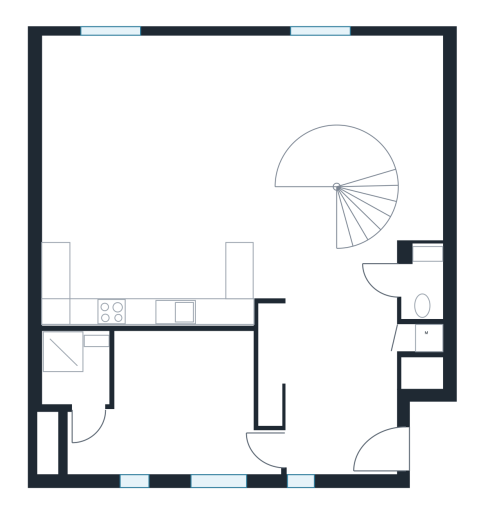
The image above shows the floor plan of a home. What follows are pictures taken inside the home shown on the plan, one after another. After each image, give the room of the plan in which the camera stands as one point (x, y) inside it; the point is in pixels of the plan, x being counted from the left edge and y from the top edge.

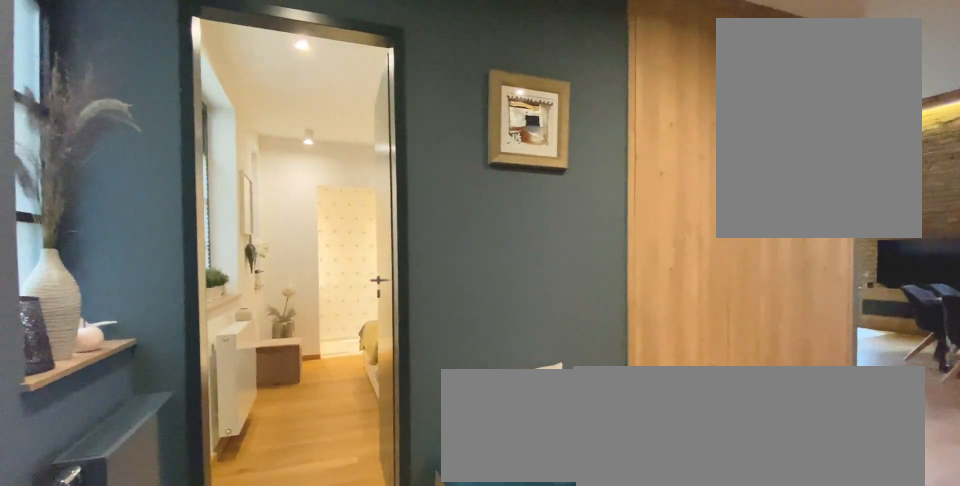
(344, 394)
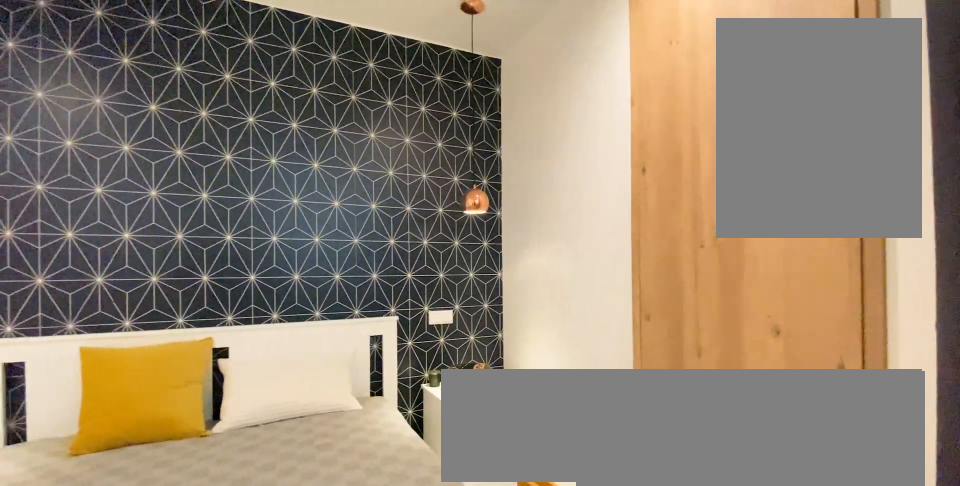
(179, 394)
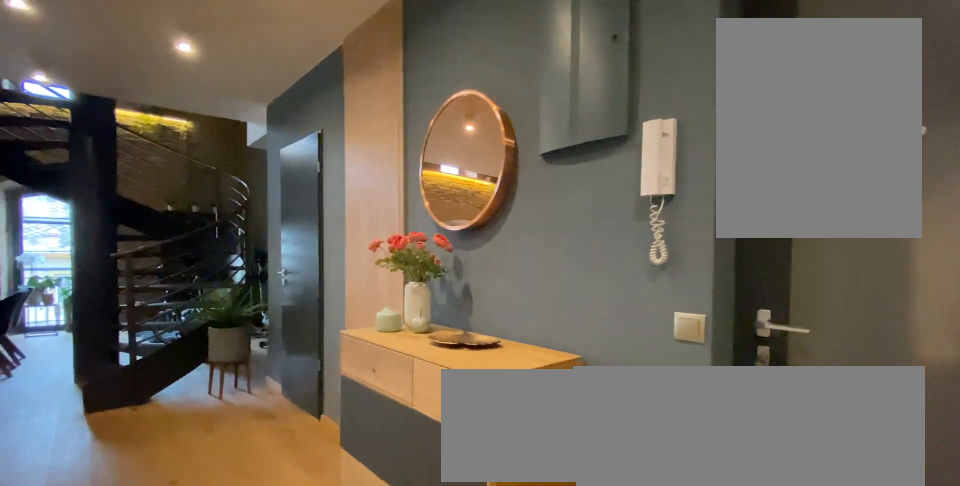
(344, 394)
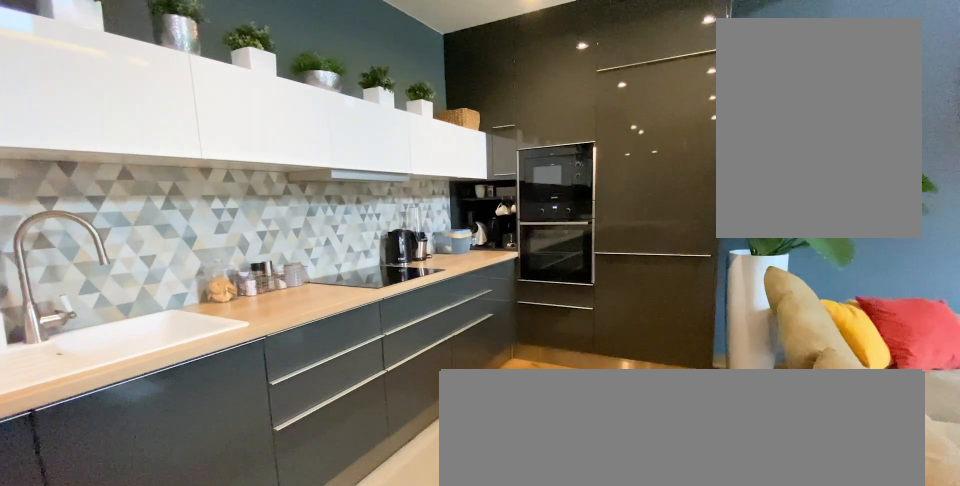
(178, 178)
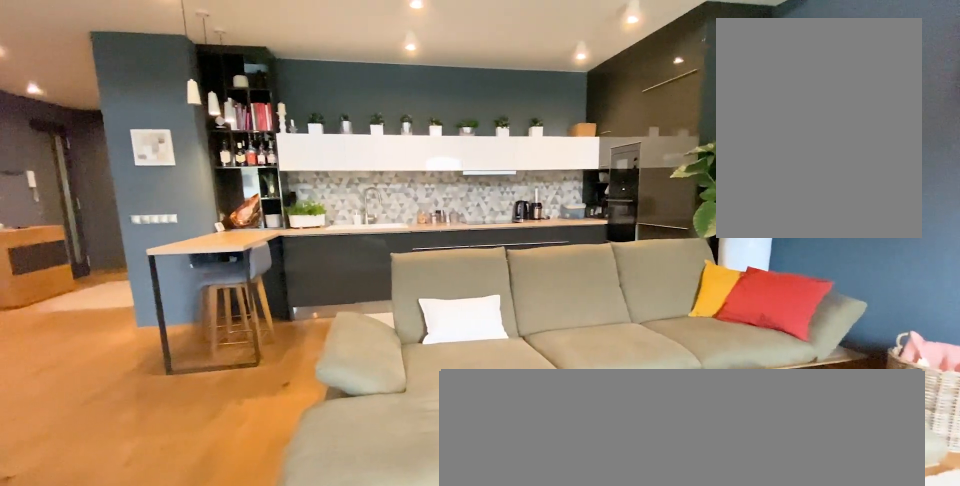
(178, 178)
